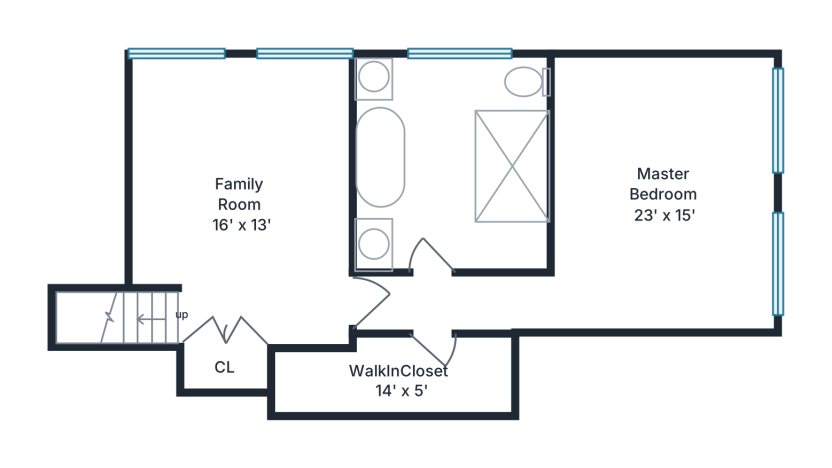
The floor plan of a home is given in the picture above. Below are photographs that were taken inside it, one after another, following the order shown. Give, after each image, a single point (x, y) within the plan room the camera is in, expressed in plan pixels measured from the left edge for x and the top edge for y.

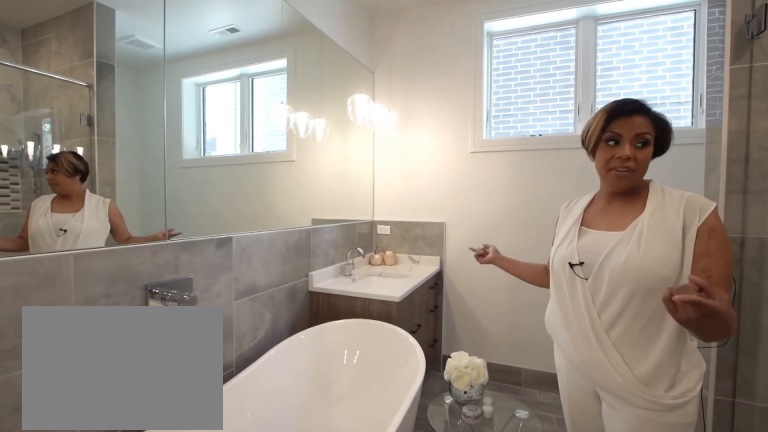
(452, 165)
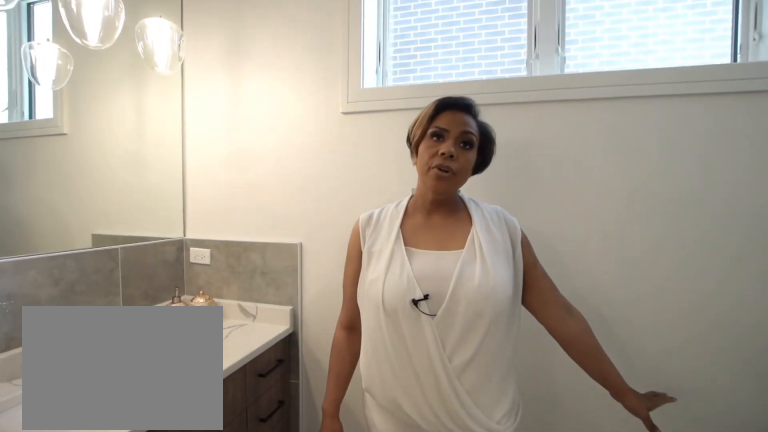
(452, 165)
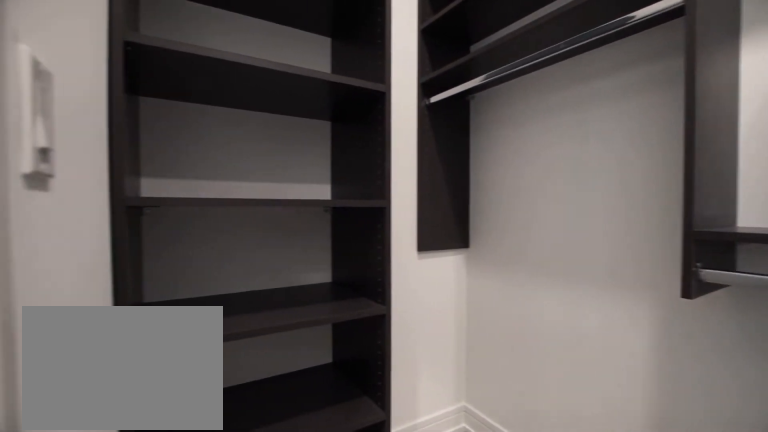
(396, 376)
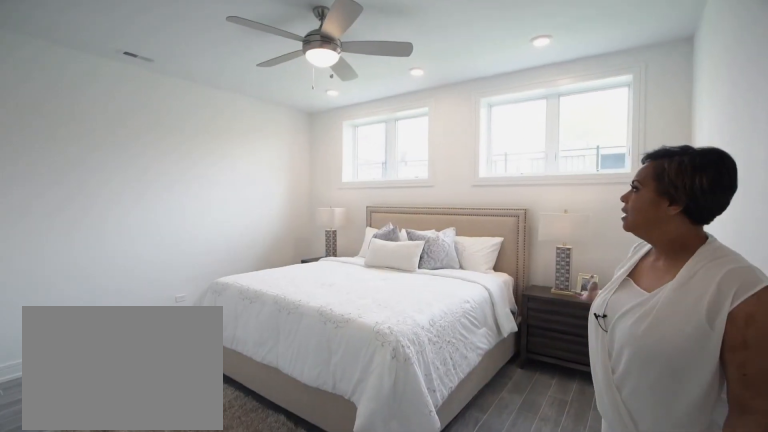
(666, 192)
